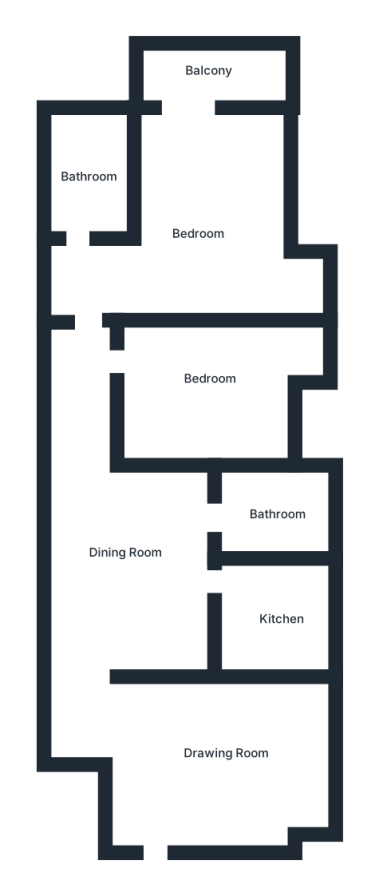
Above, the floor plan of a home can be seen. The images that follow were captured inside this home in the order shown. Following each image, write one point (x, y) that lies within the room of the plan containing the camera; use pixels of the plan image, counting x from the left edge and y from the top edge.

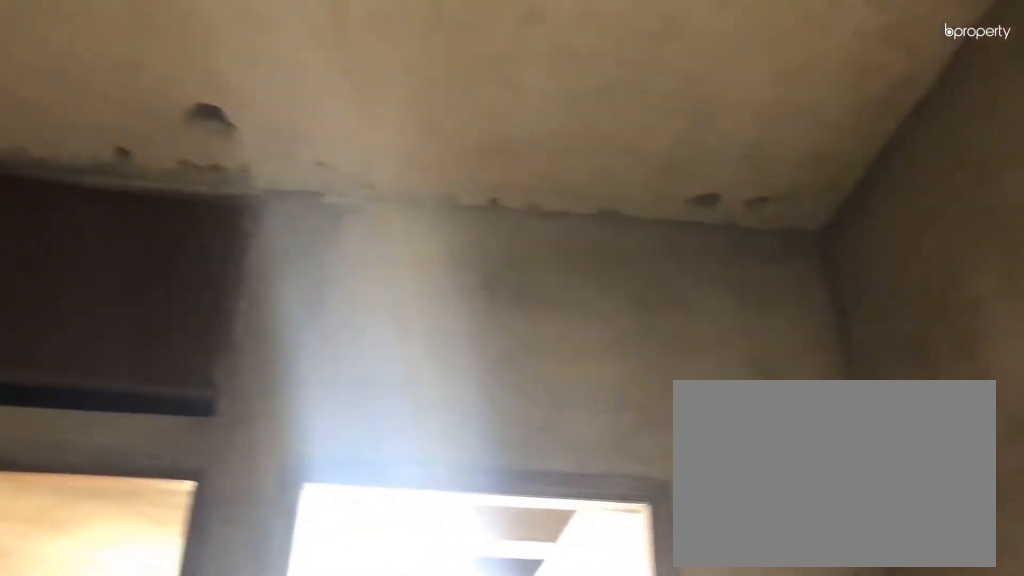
(157, 584)
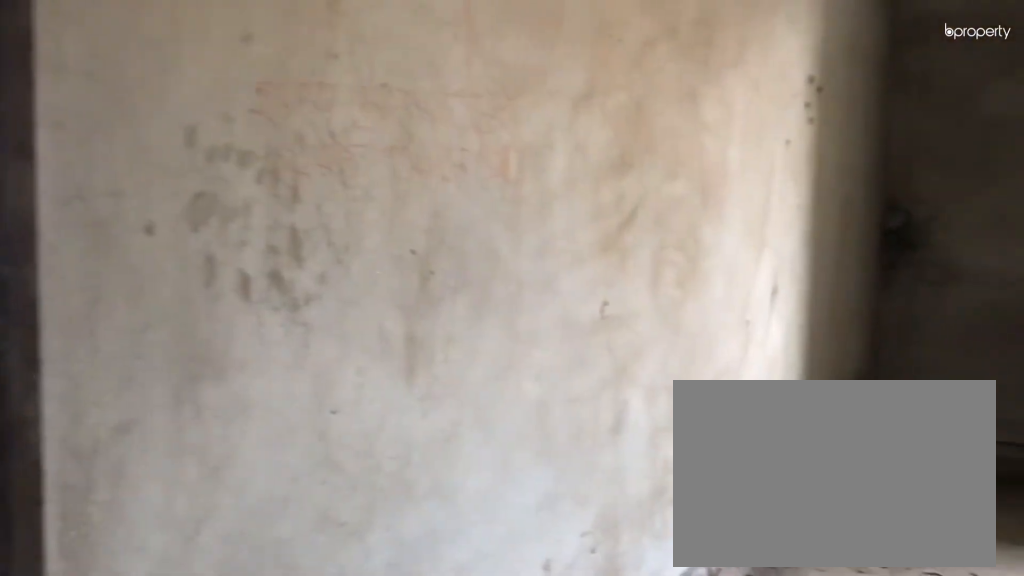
(193, 375)
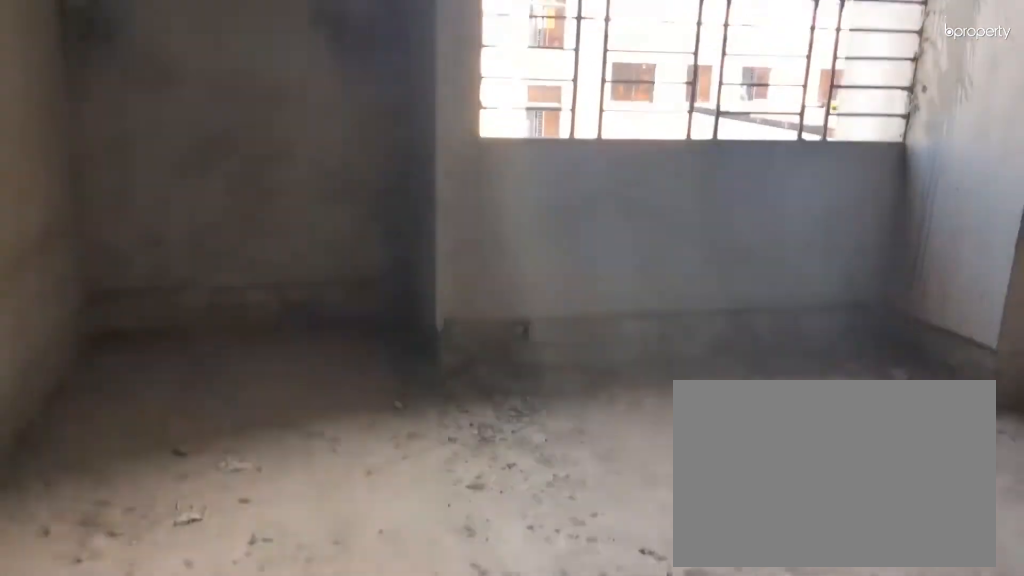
(193, 375)
